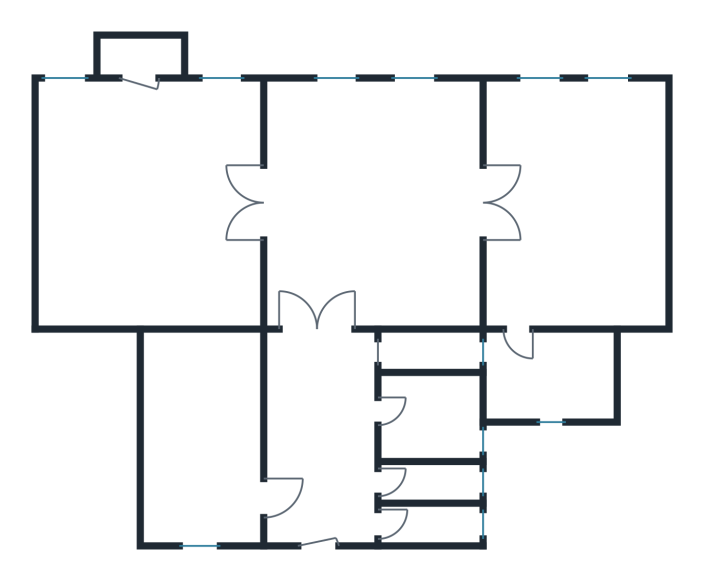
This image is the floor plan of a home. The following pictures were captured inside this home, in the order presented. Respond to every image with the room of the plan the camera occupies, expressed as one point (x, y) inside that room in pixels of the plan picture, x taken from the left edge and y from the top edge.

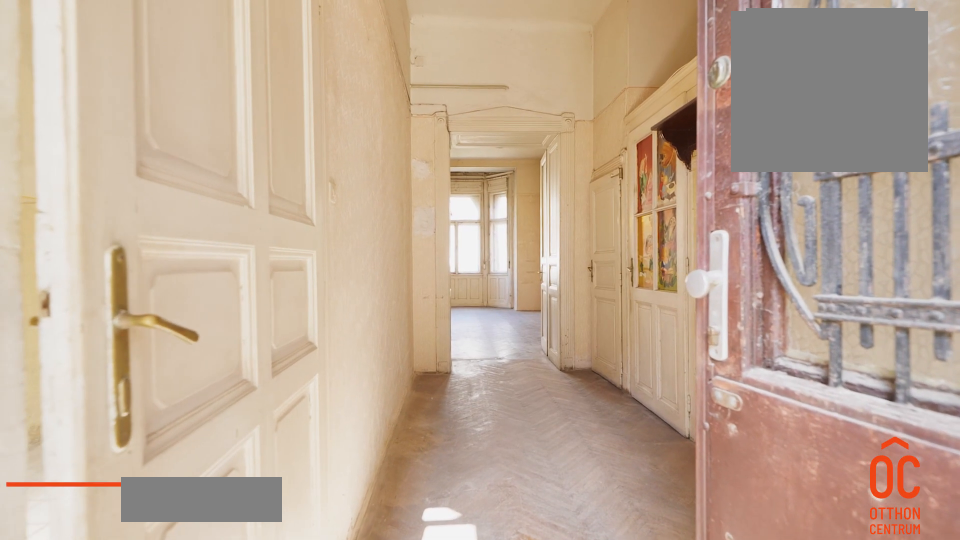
(322, 435)
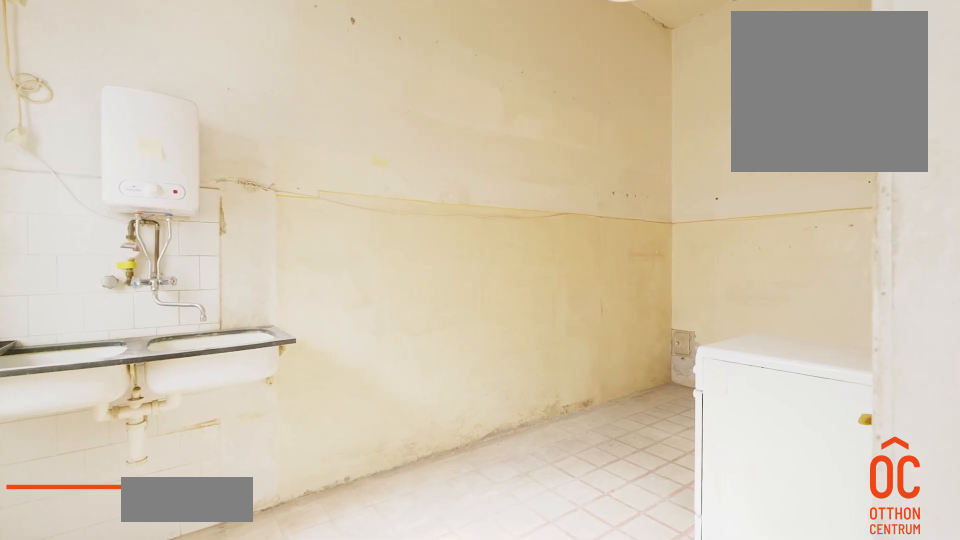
(197, 435)
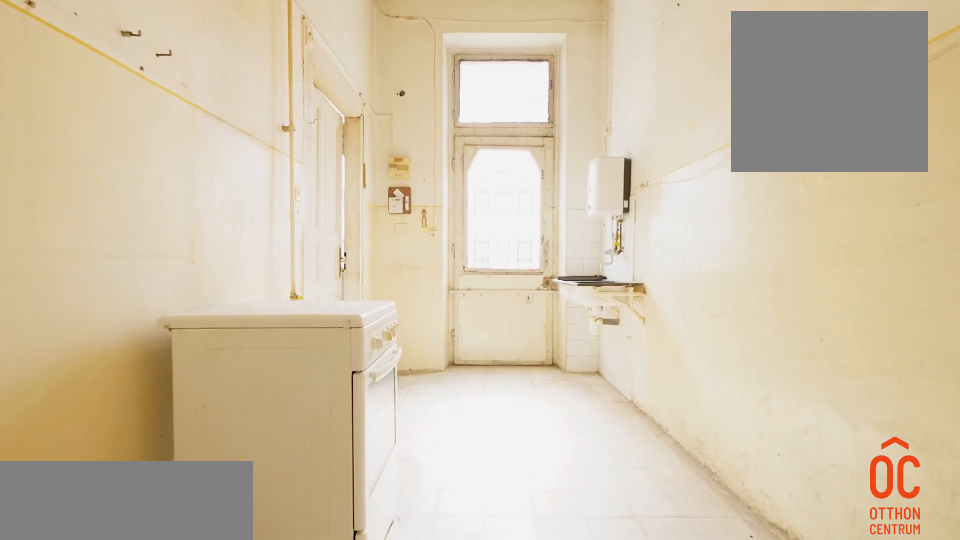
(197, 434)
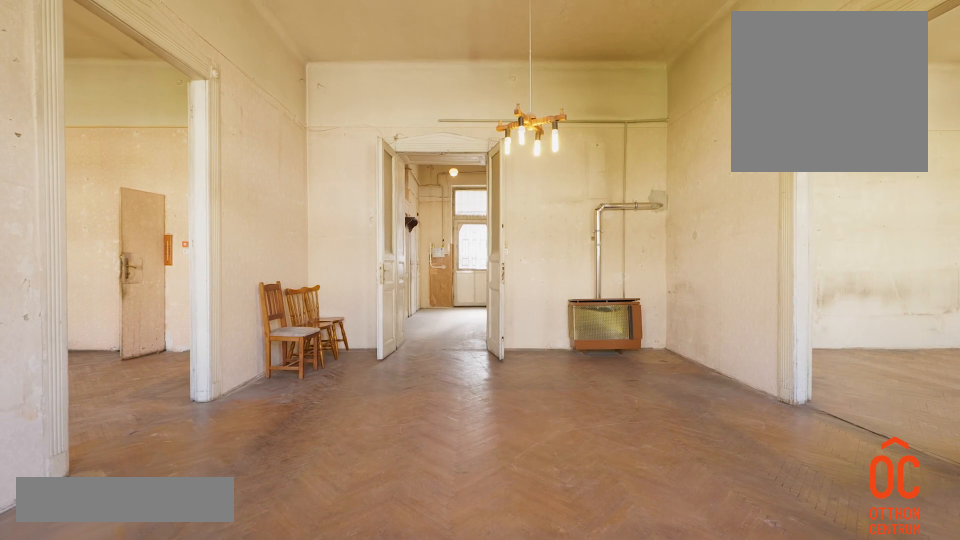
(373, 203)
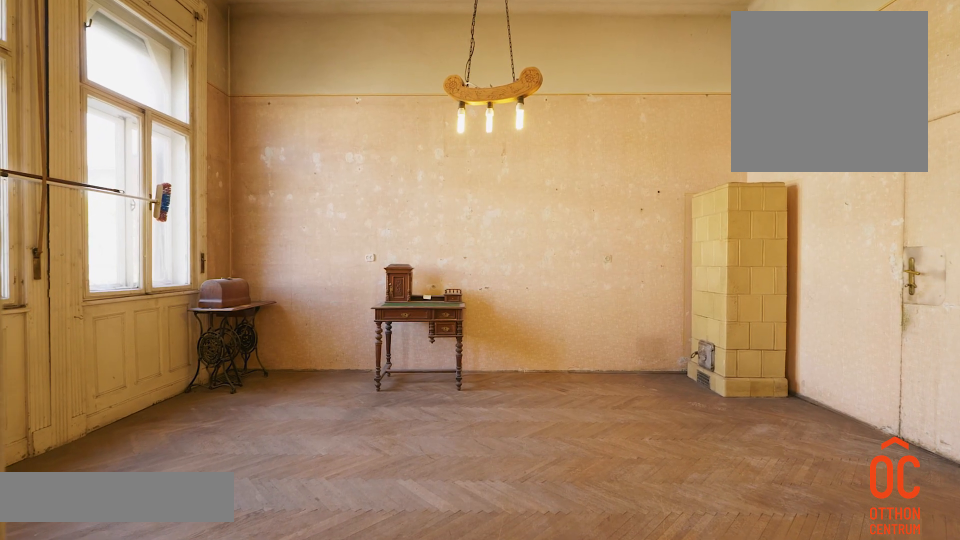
(585, 203)
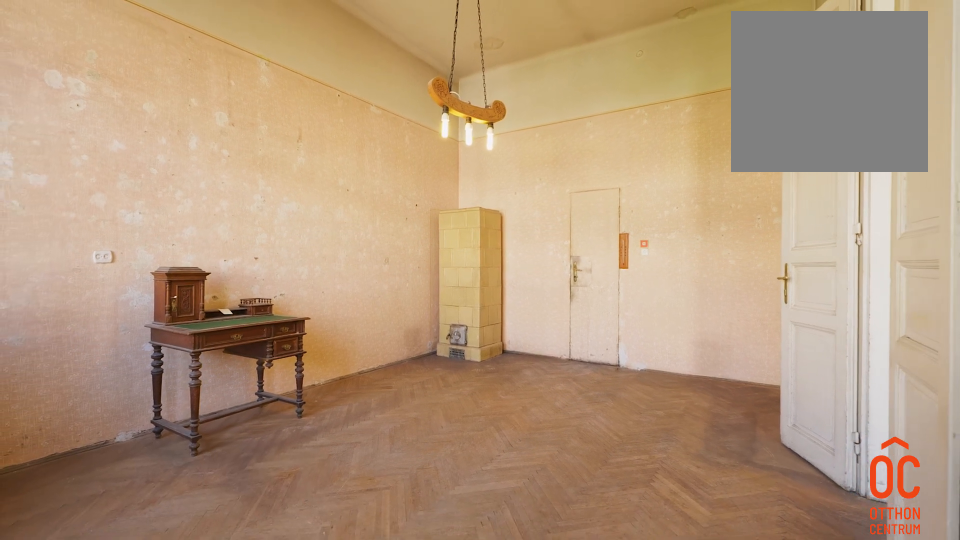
(585, 203)
